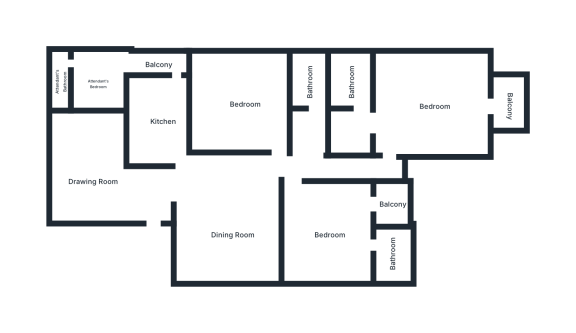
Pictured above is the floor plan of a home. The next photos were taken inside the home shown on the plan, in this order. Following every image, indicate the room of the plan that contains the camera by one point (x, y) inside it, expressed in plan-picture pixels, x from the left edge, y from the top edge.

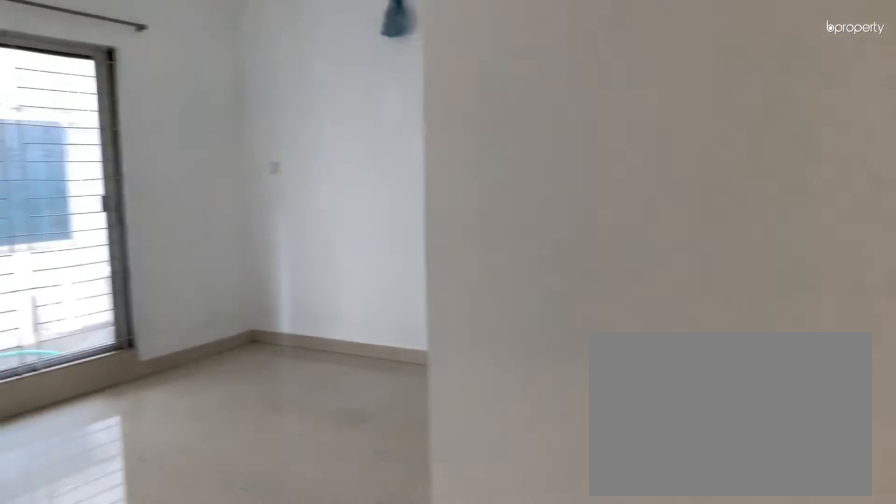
(94, 181)
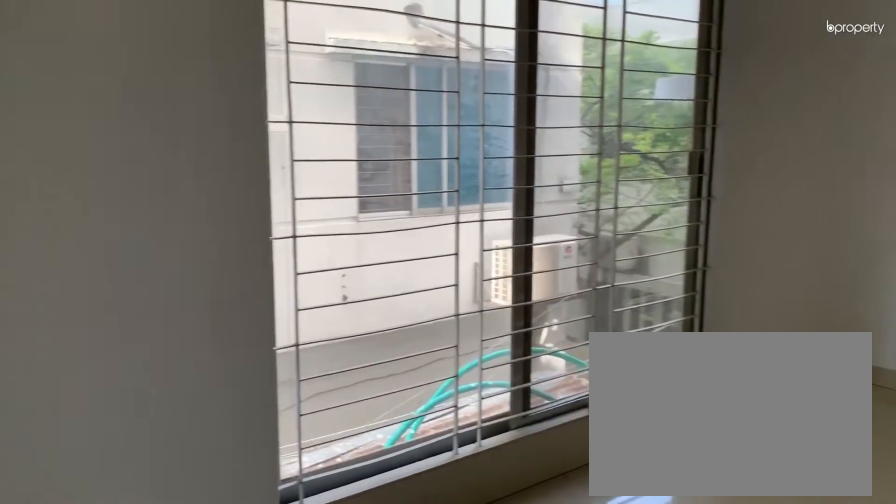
(94, 181)
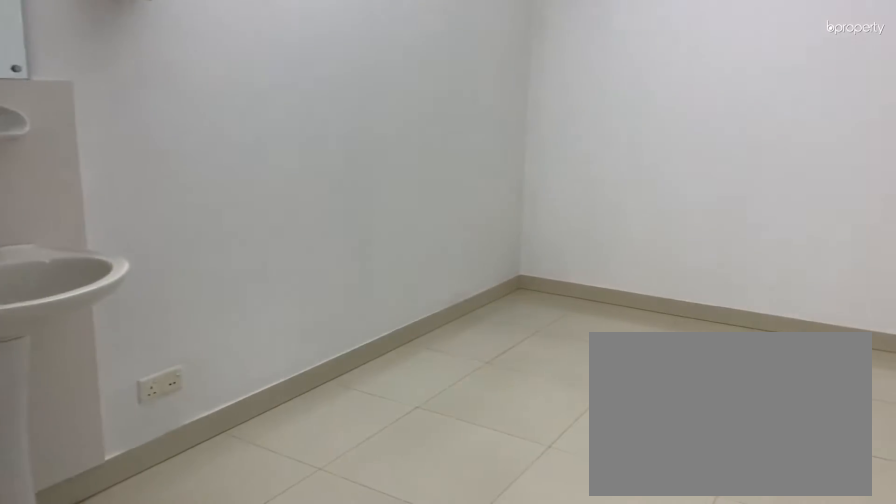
(233, 237)
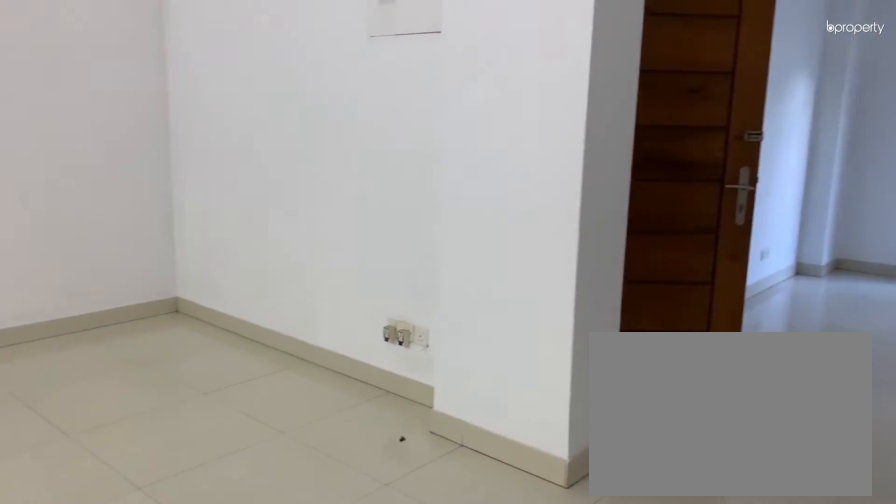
(233, 237)
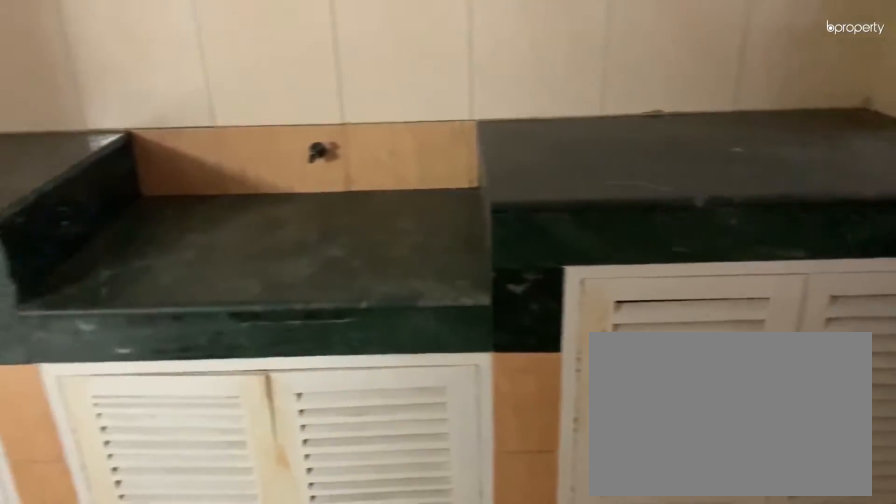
(163, 121)
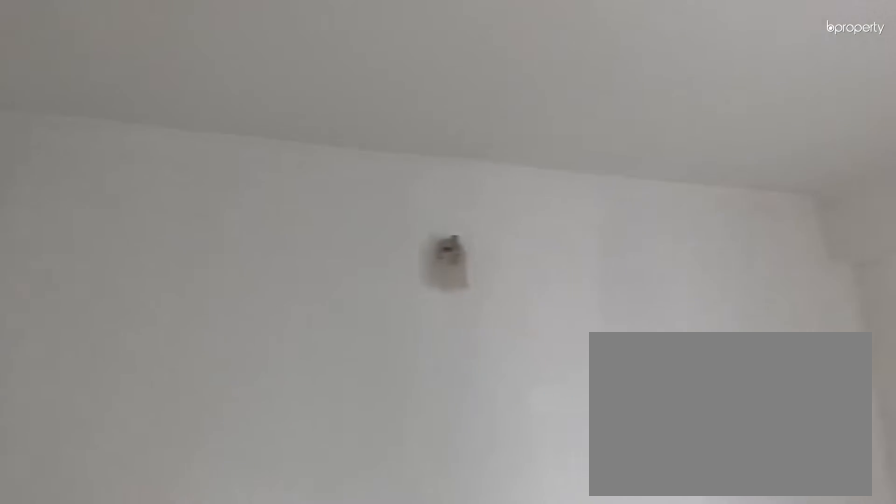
(245, 103)
